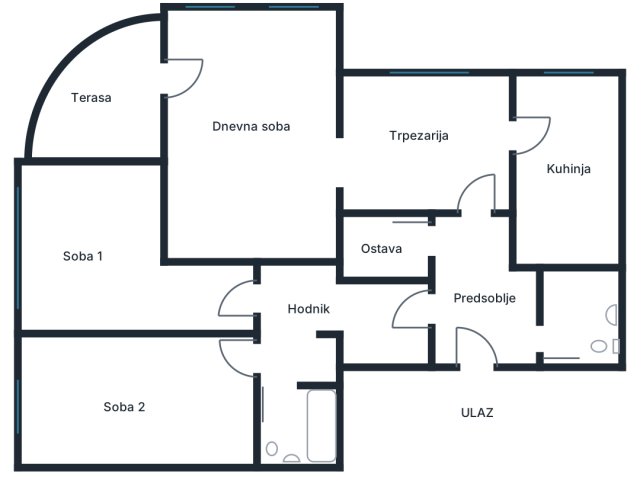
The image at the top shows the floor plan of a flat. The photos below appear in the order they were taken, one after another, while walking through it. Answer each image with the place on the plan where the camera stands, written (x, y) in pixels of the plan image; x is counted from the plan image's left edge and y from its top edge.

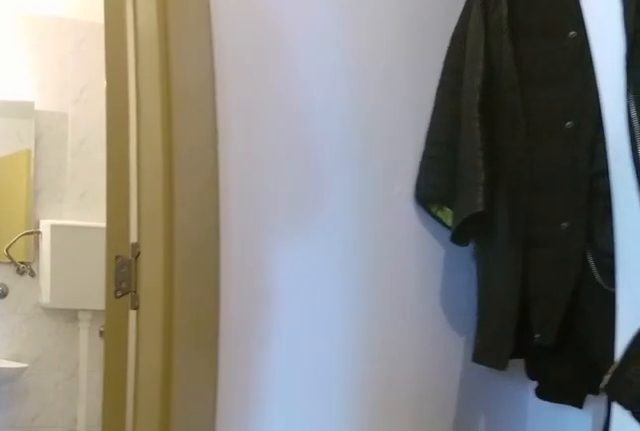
(489, 310)
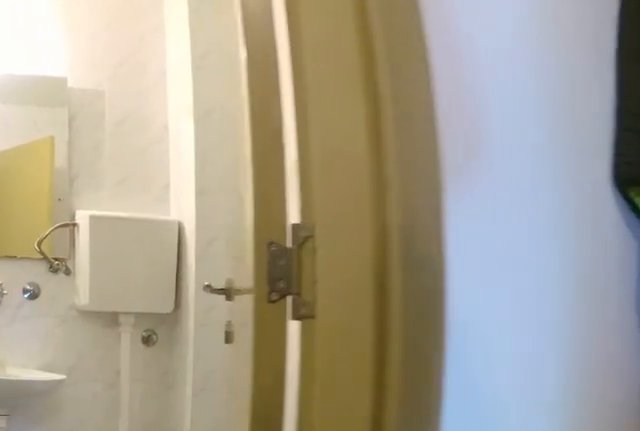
(499, 310)
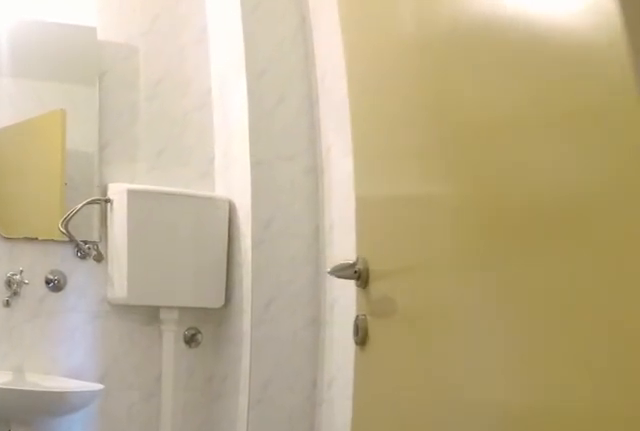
(521, 310)
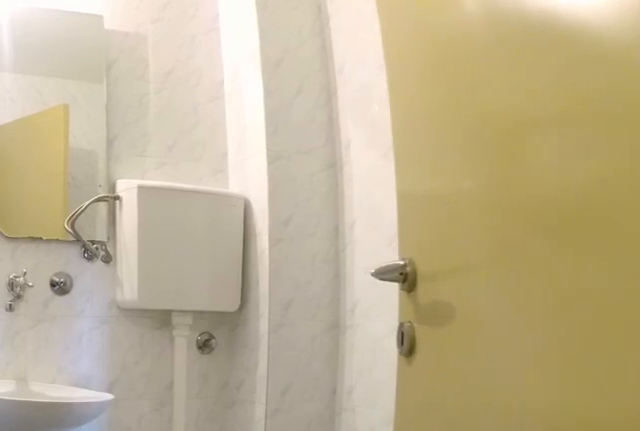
(525, 310)
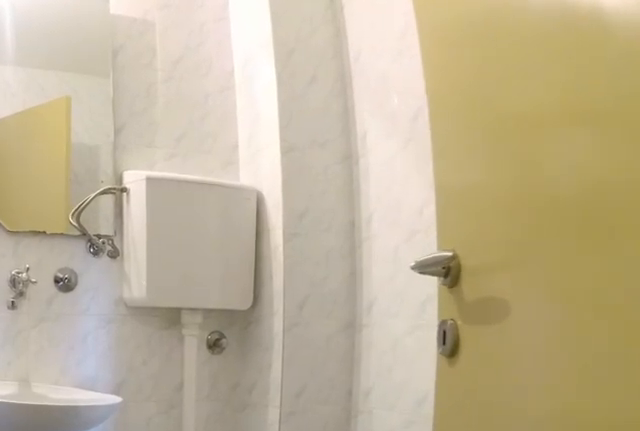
(531, 310)
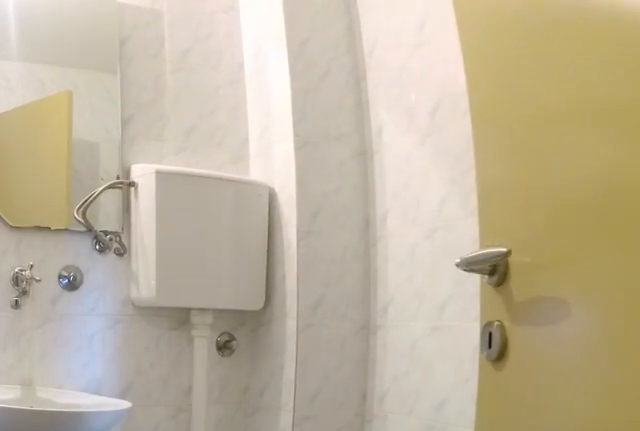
(536, 310)
